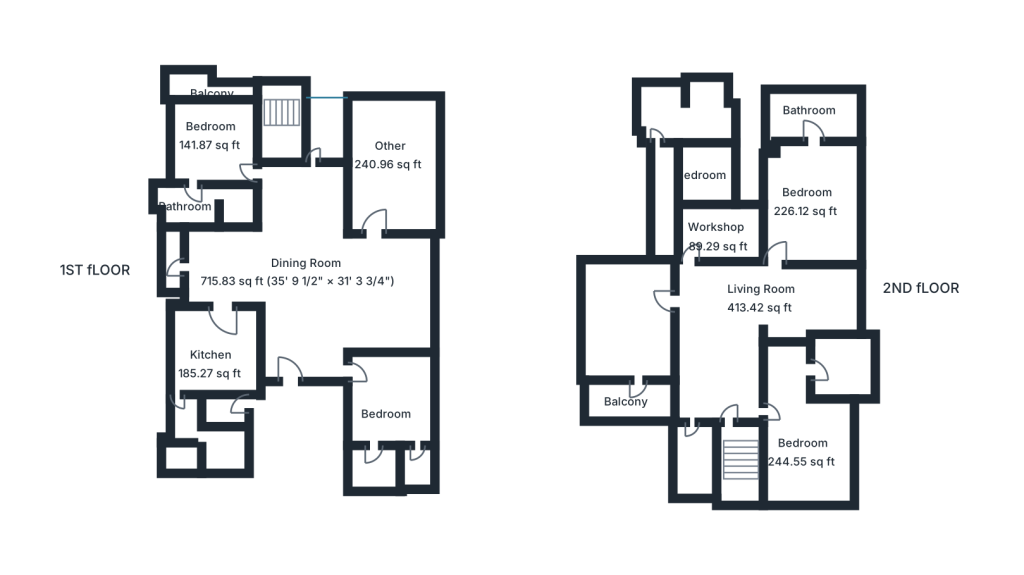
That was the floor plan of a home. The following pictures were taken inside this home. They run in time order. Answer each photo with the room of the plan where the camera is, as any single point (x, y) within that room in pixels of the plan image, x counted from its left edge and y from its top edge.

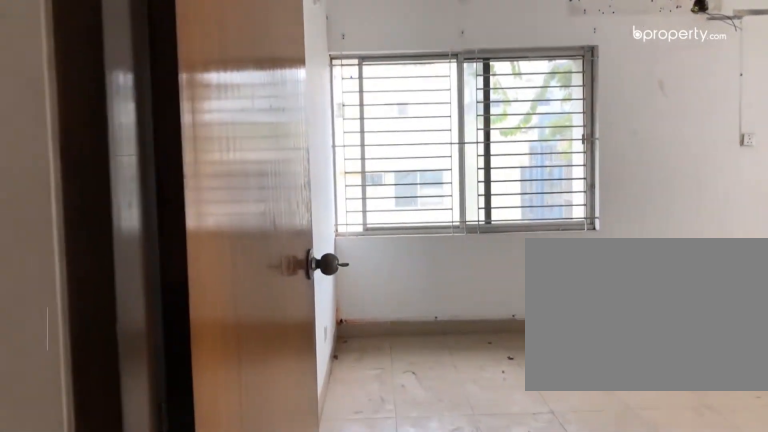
(814, 447)
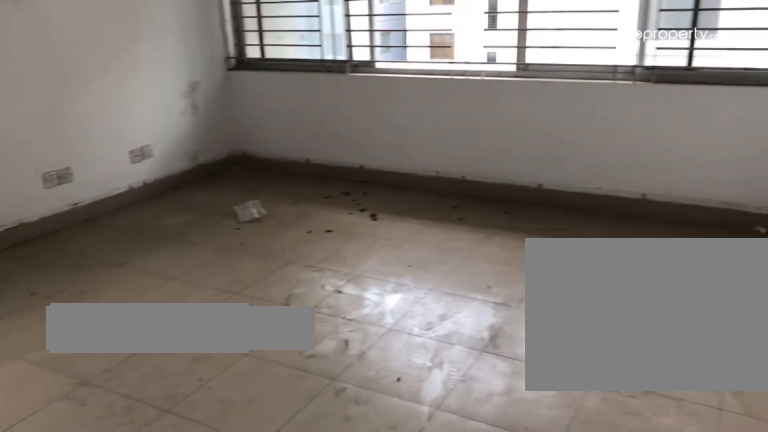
(814, 447)
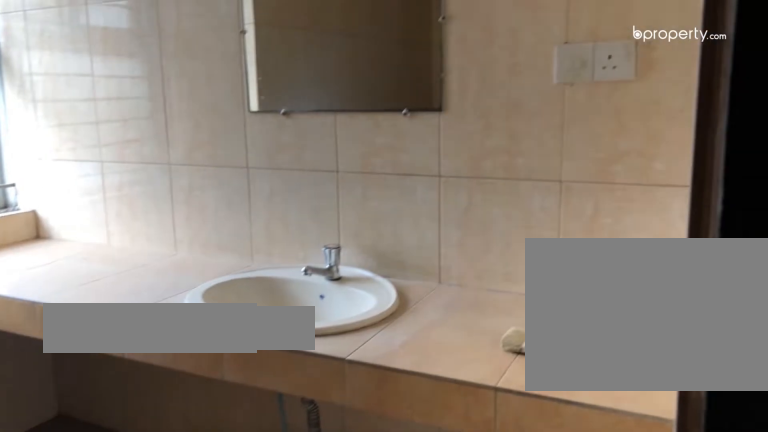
(844, 375)
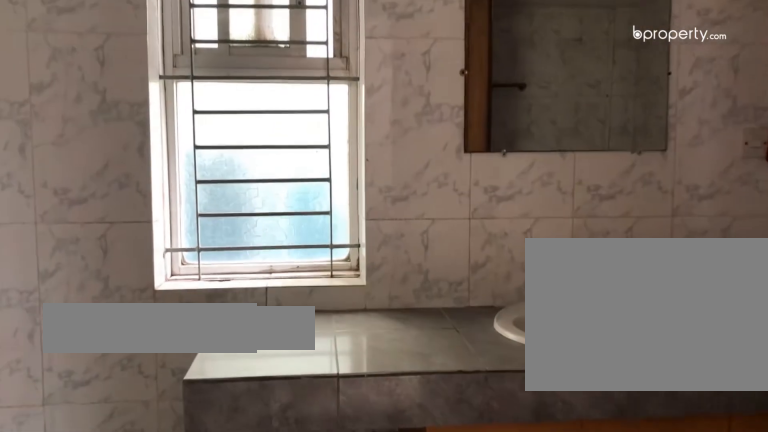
(820, 126)
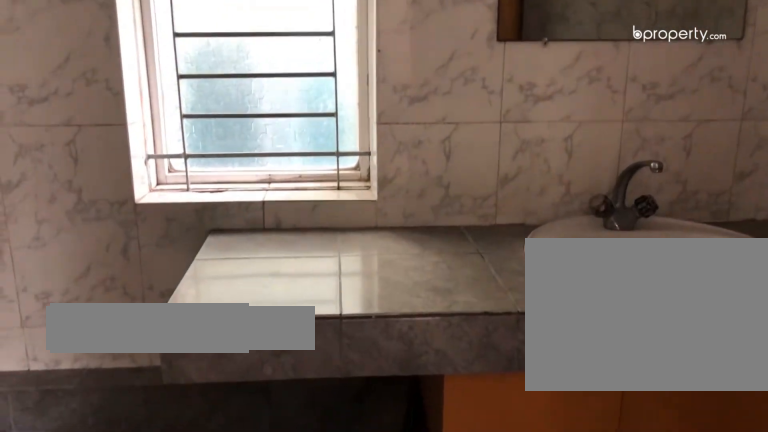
(820, 126)
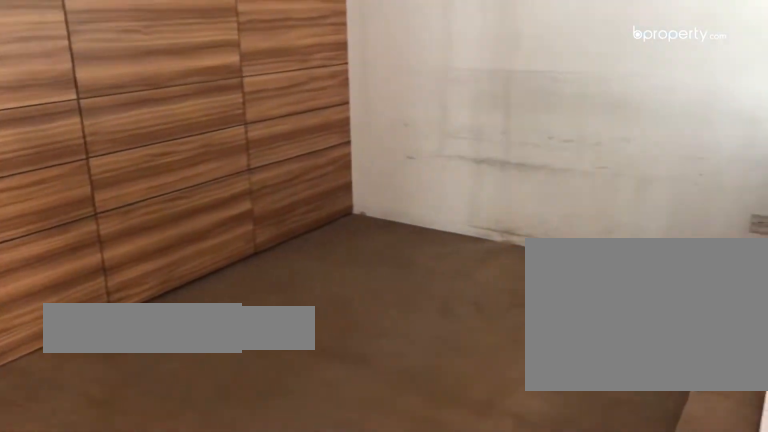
(712, 246)
